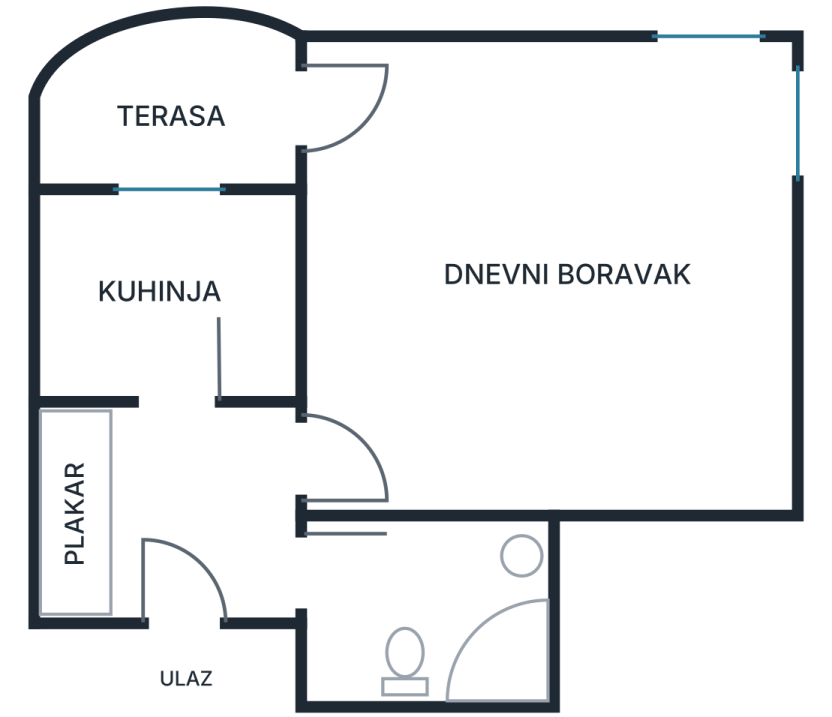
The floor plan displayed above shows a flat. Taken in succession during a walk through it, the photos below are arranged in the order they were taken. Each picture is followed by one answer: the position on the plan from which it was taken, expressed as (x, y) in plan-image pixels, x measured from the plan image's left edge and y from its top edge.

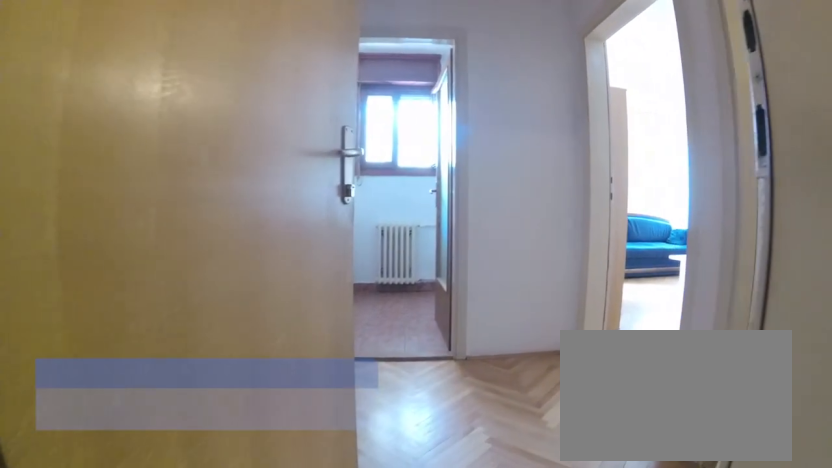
(190, 630)
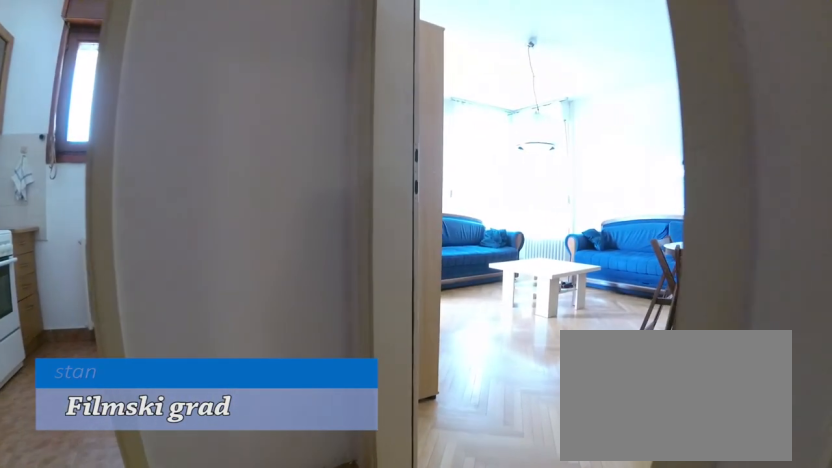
(222, 539)
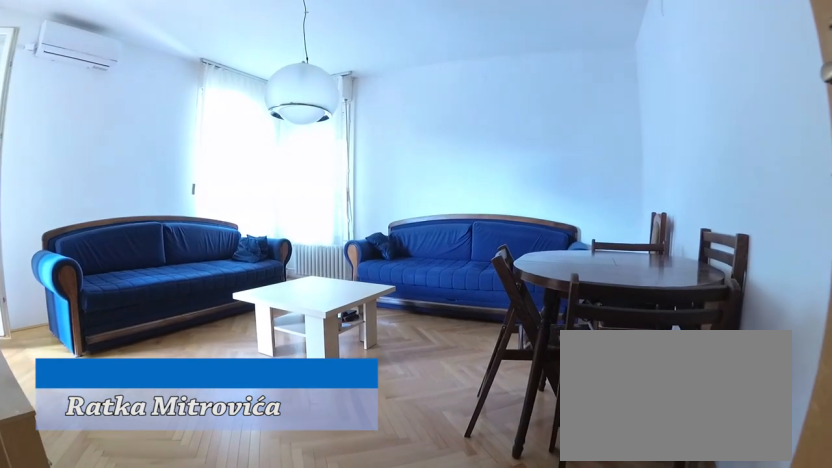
(342, 461)
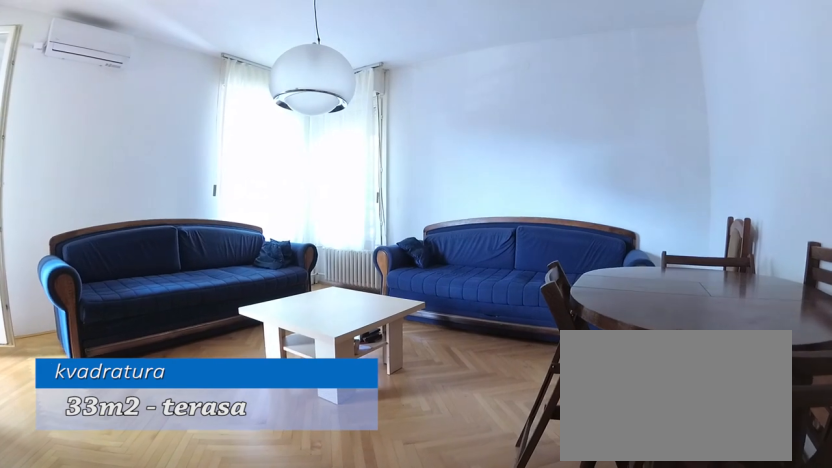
(384, 445)
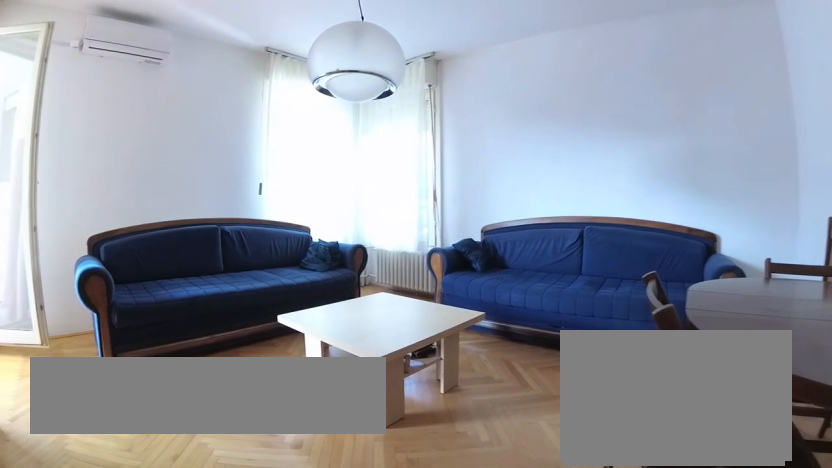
(390, 451)
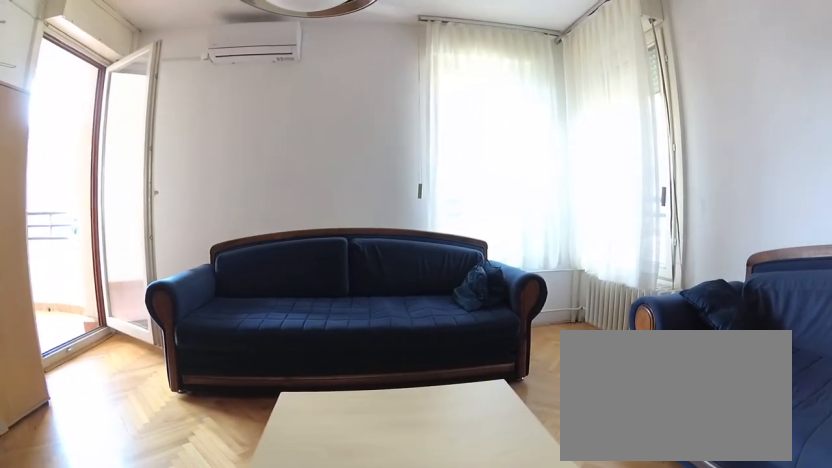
(463, 417)
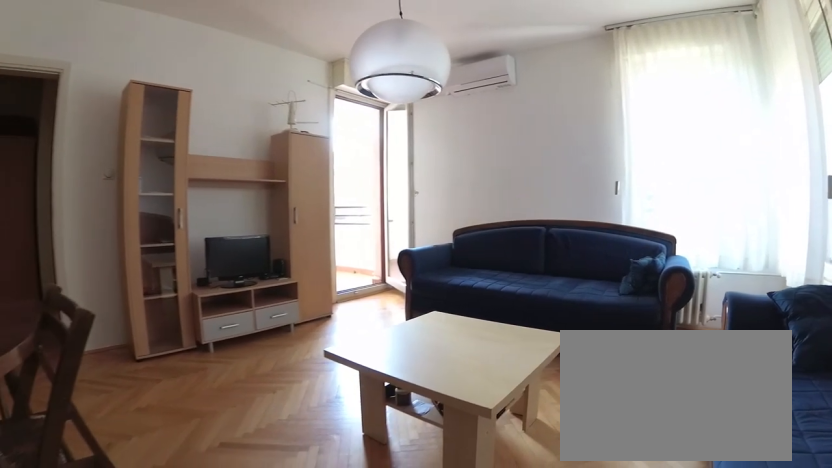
(632, 459)
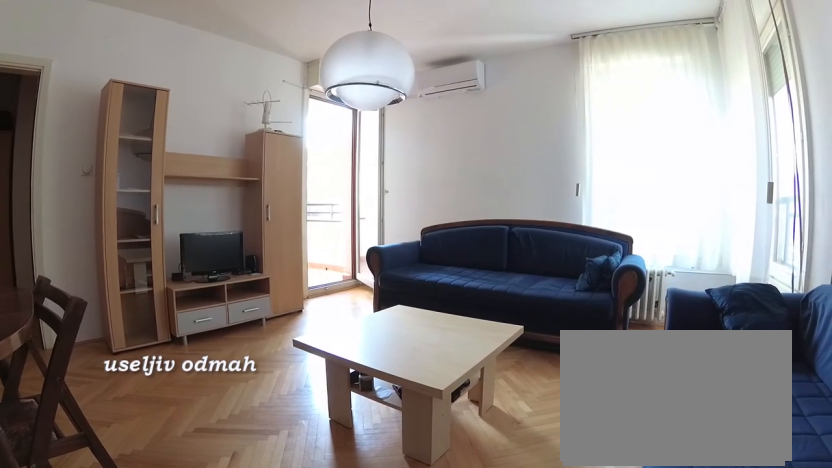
(698, 459)
